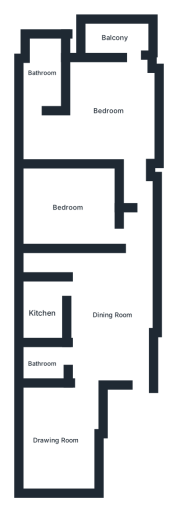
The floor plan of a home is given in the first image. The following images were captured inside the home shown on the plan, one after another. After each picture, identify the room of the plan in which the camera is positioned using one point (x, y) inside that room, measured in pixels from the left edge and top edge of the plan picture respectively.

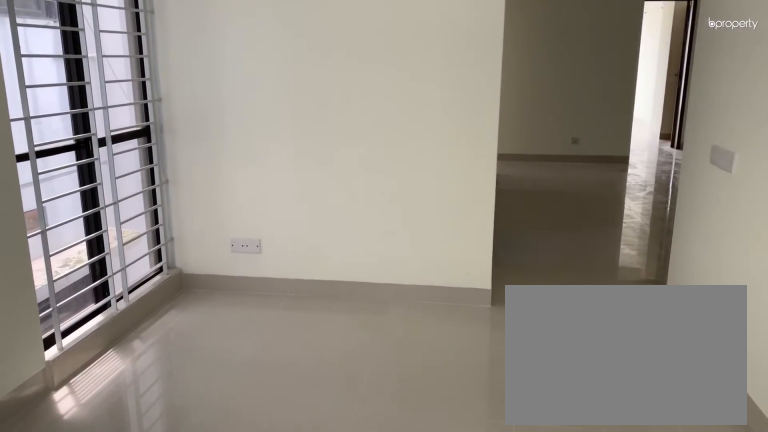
(56, 440)
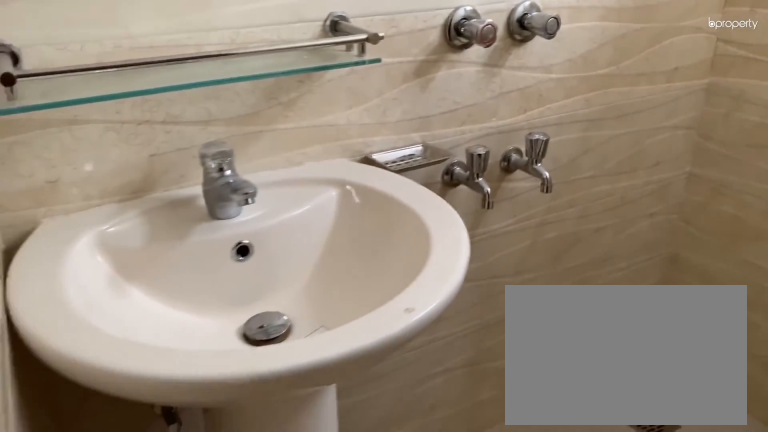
(43, 362)
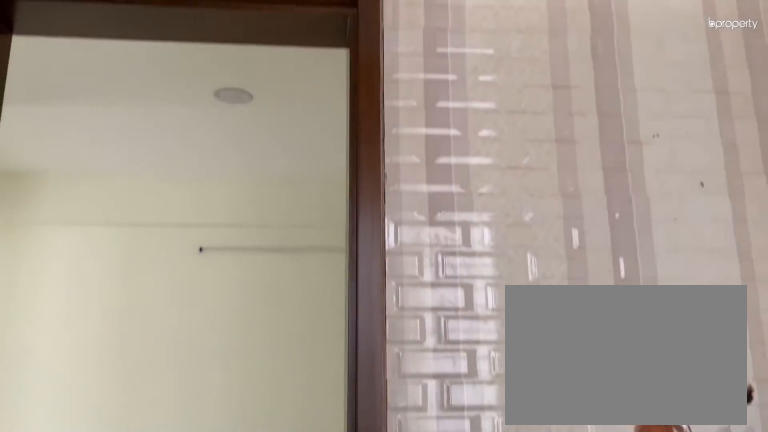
(42, 310)
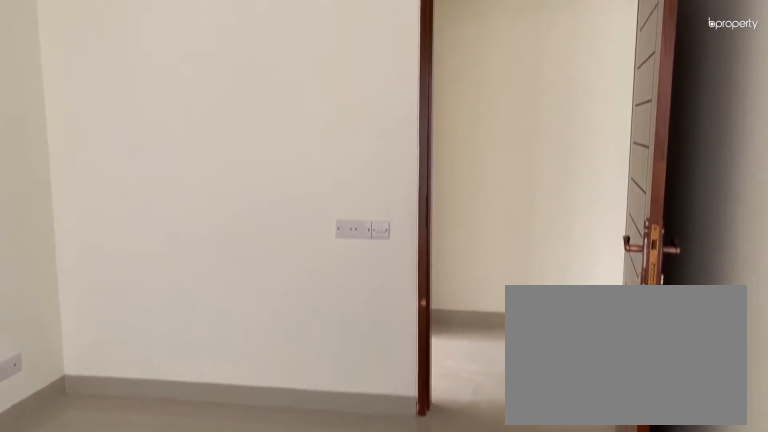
(68, 207)
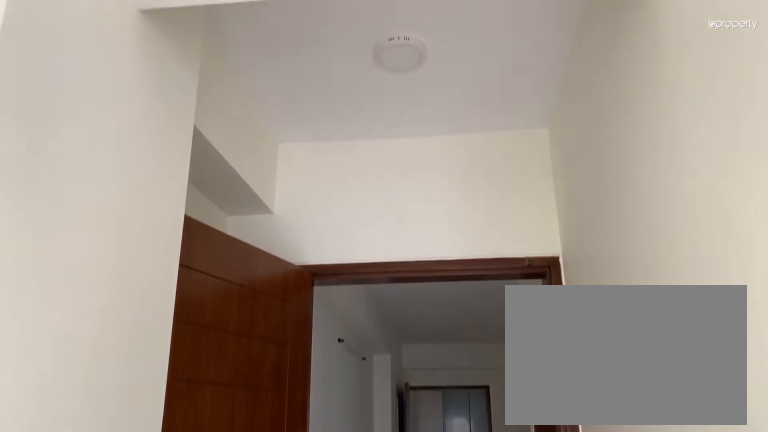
(105, 108)
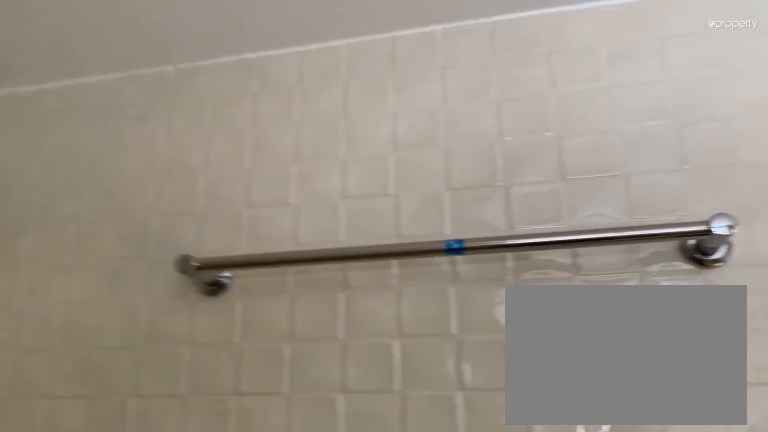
(40, 72)
